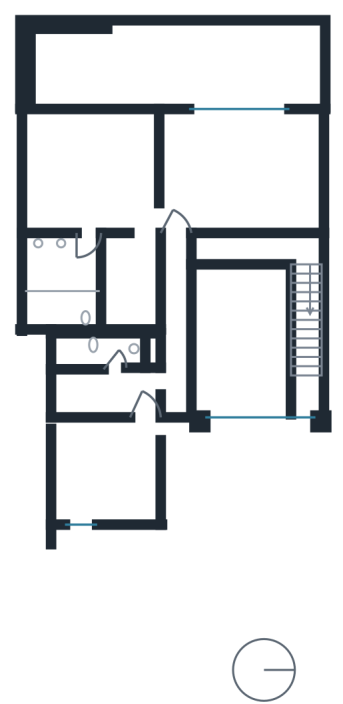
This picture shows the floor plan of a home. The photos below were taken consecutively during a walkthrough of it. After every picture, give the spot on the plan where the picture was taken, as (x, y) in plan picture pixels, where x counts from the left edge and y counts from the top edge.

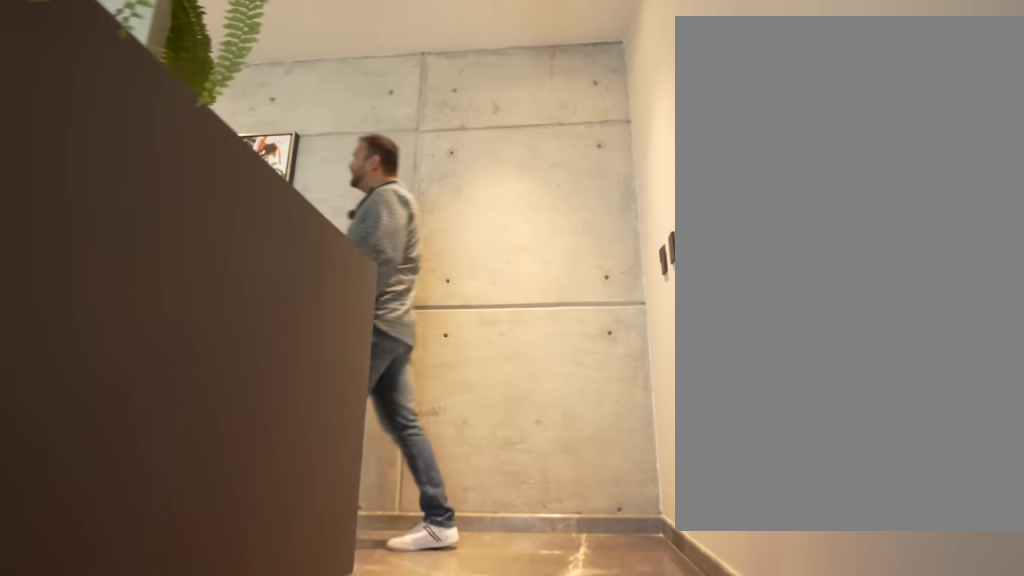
(306, 306)
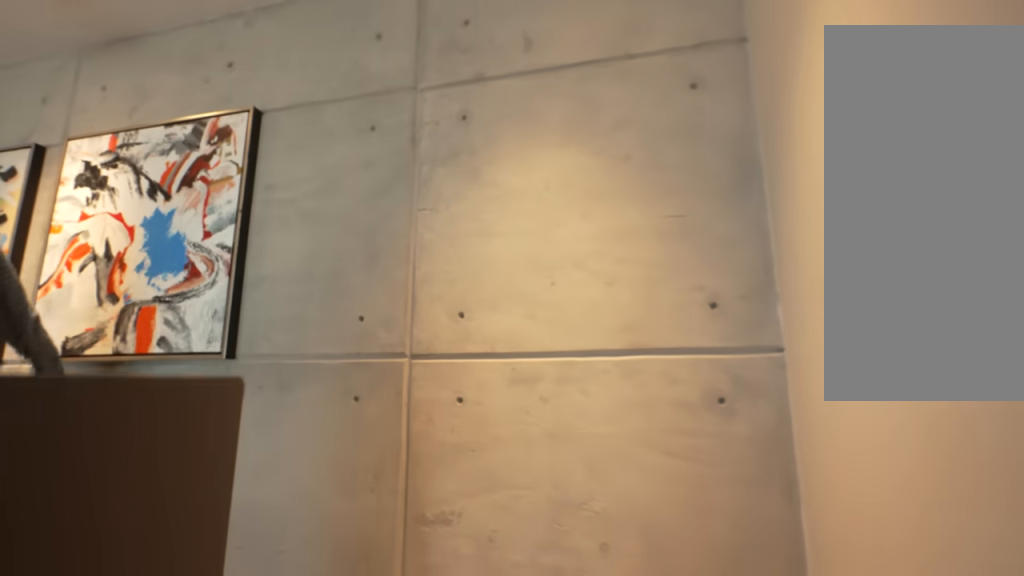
(312, 287)
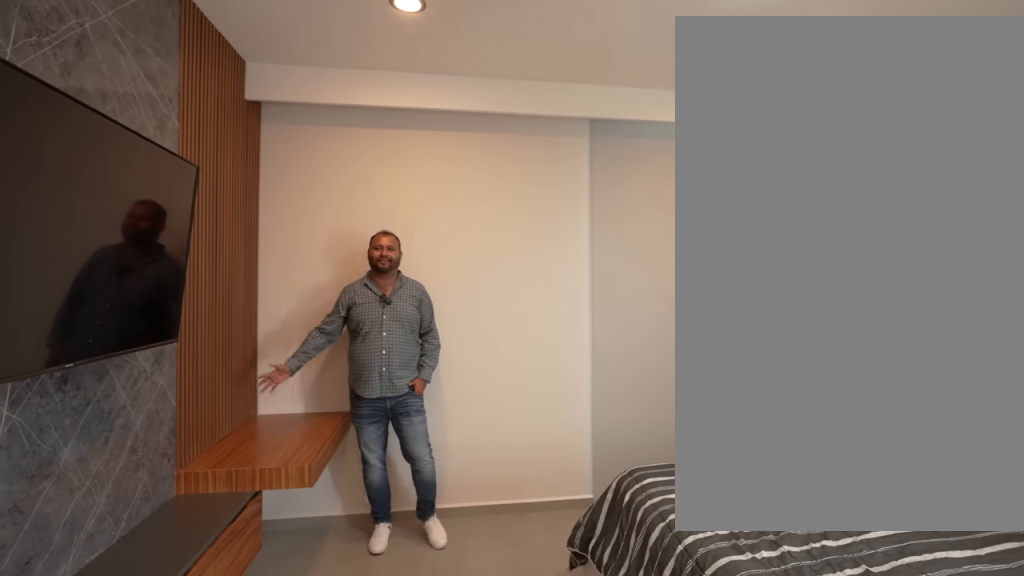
(135, 446)
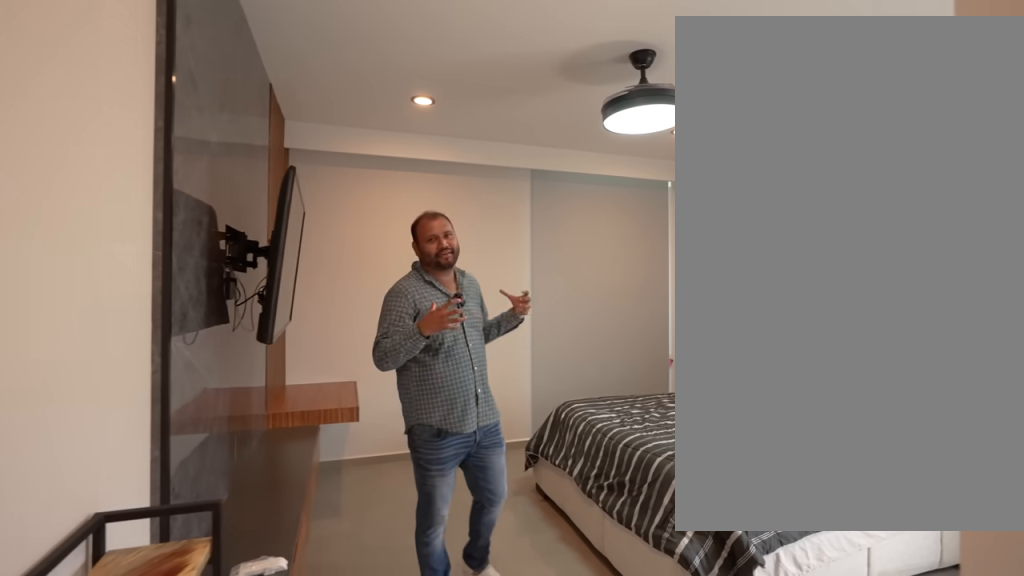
(135, 445)
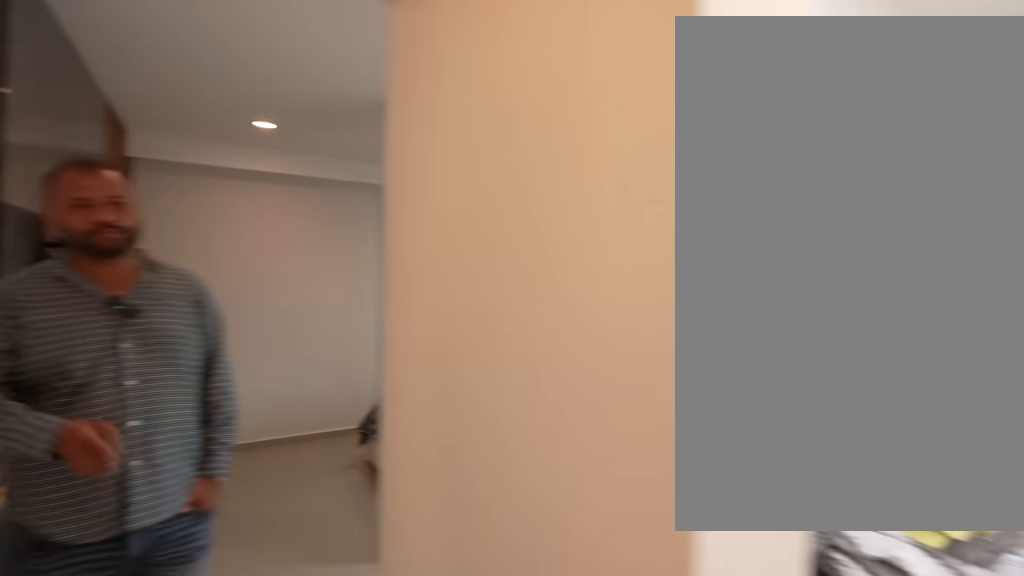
(134, 445)
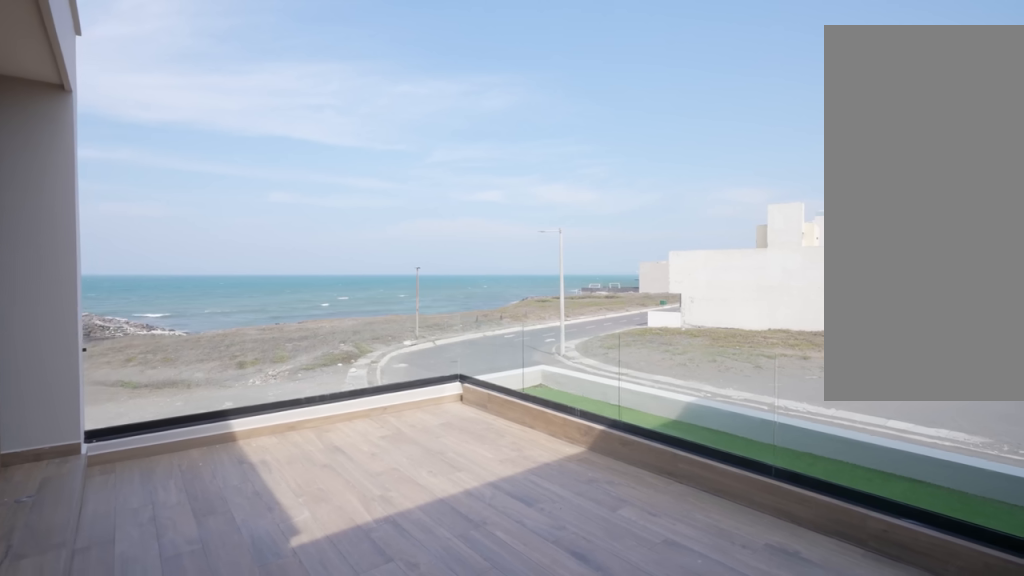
(183, 464)
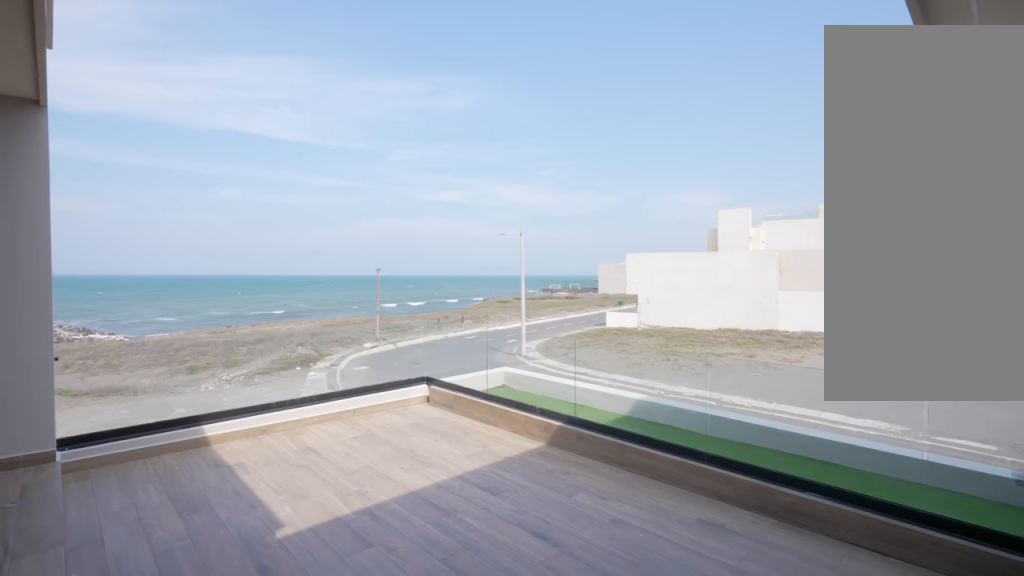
(193, 464)
